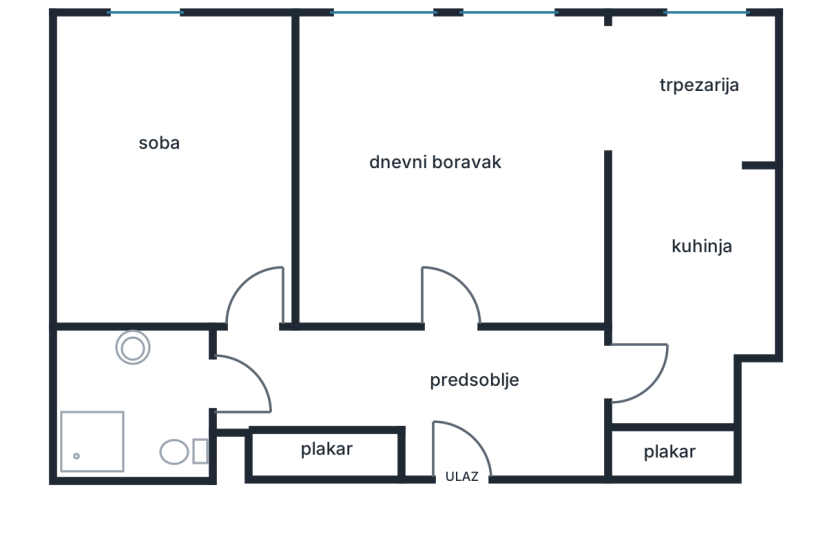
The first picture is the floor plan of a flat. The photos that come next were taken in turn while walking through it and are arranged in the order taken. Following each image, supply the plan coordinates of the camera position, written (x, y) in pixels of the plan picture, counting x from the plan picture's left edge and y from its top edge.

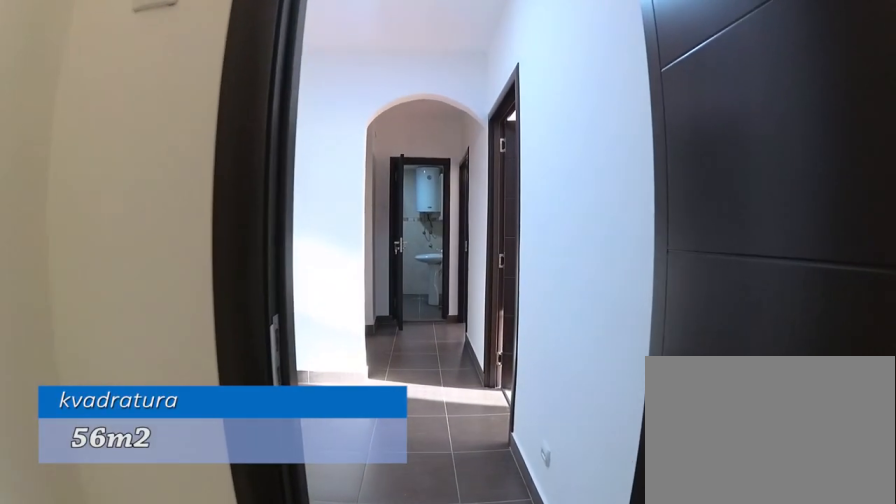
(659, 395)
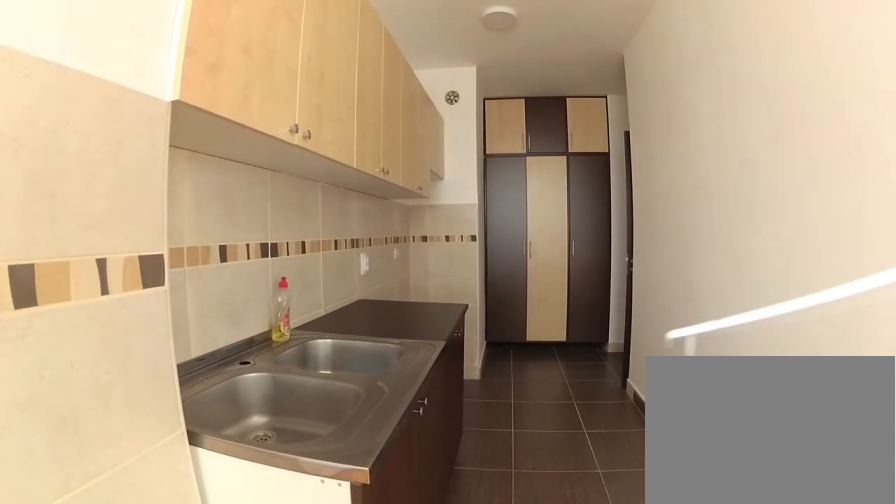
(689, 130)
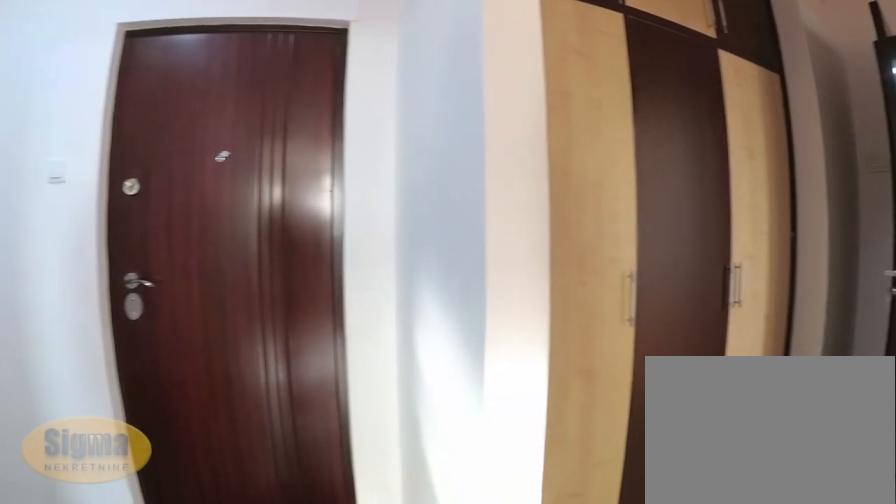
(469, 341)
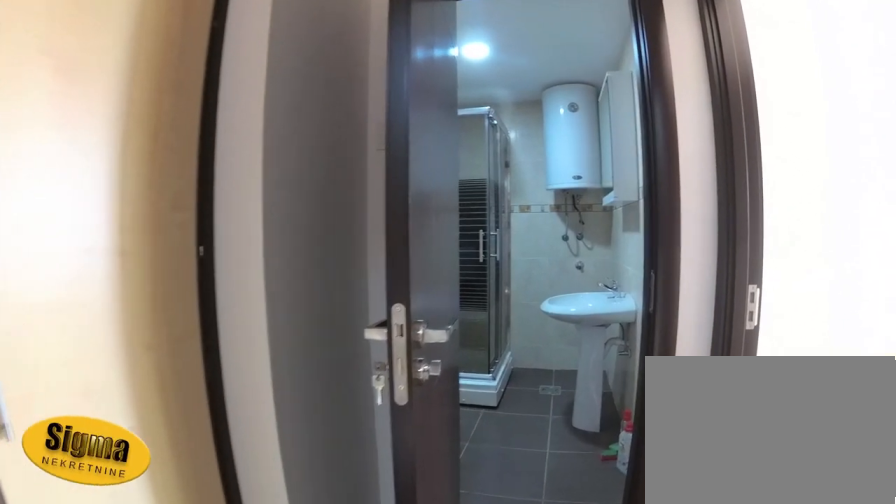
(361, 372)
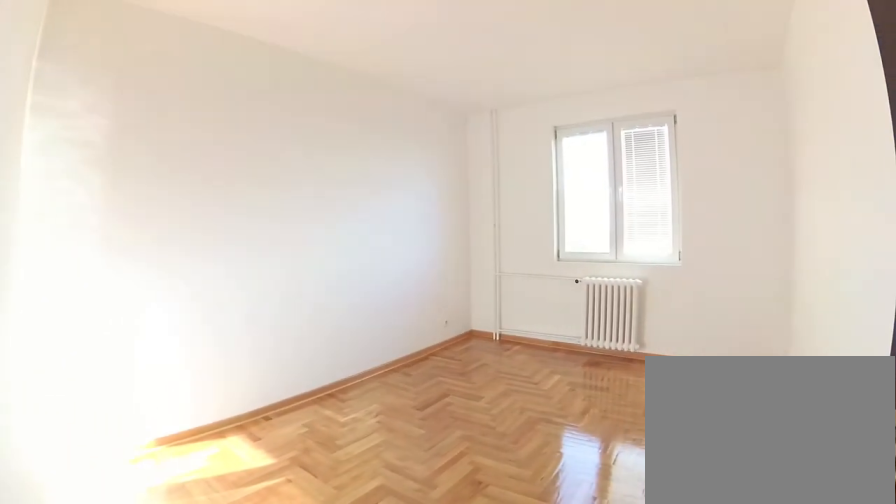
(280, 357)
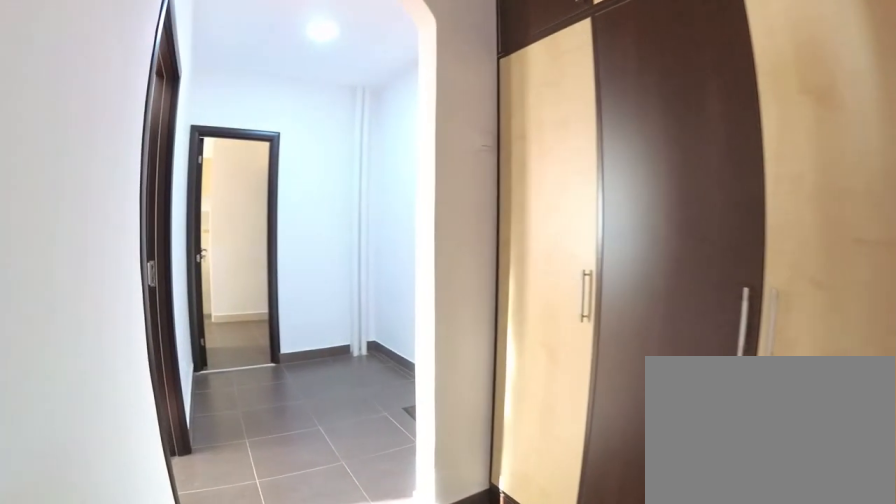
(224, 383)
